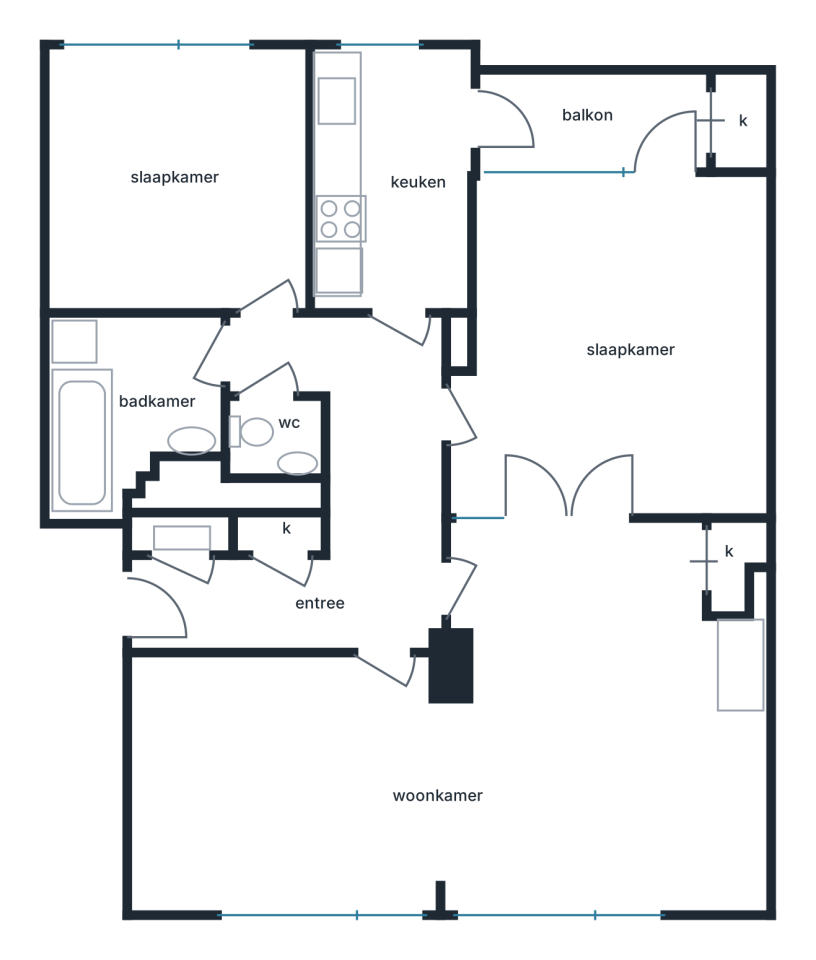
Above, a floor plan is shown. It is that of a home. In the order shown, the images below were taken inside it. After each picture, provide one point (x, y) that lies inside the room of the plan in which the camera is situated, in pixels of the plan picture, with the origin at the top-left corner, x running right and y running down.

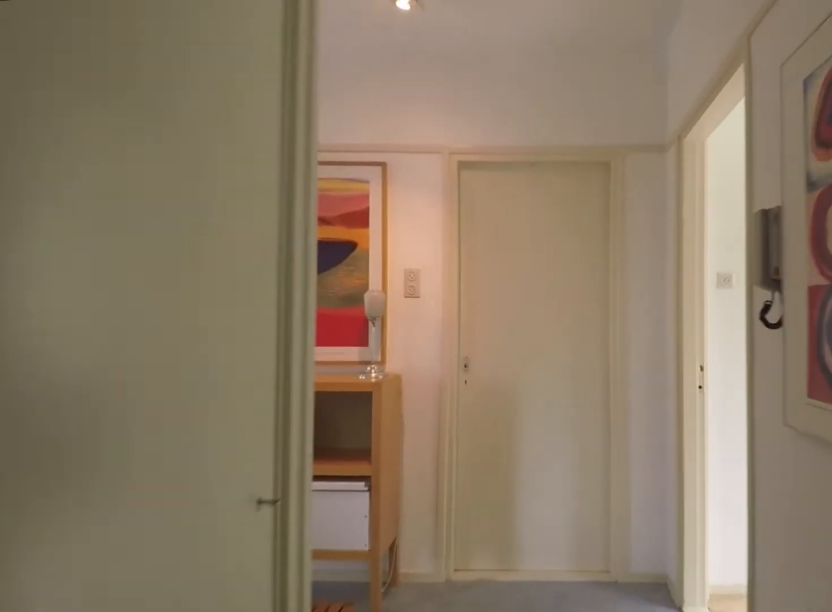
(339, 497)
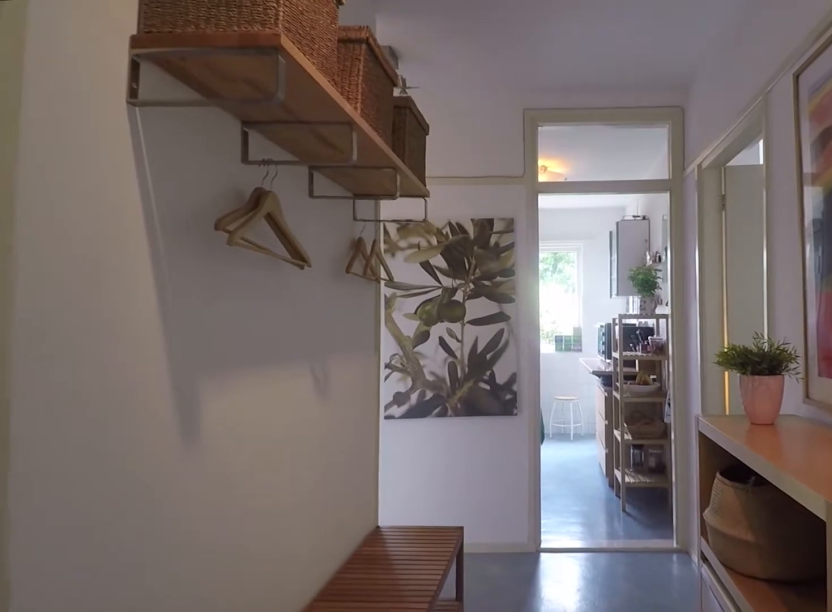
(336, 497)
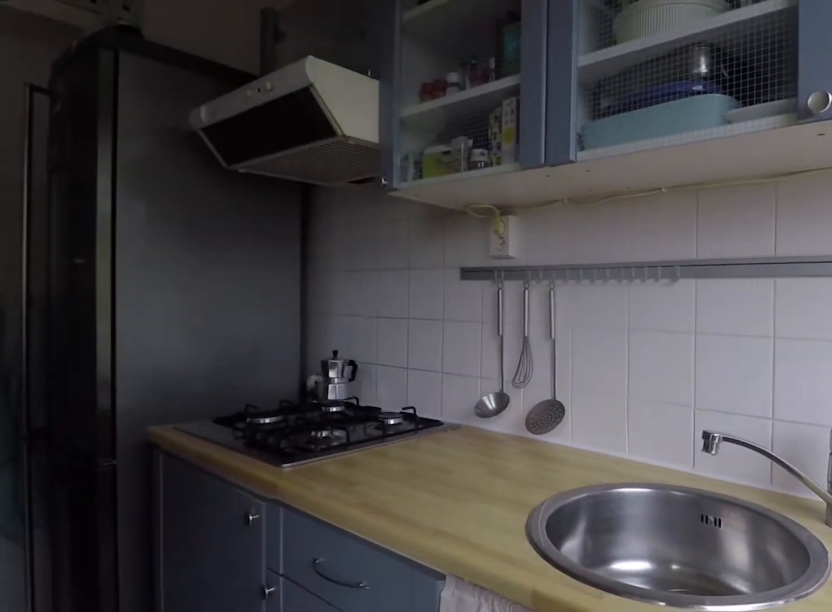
(342, 165)
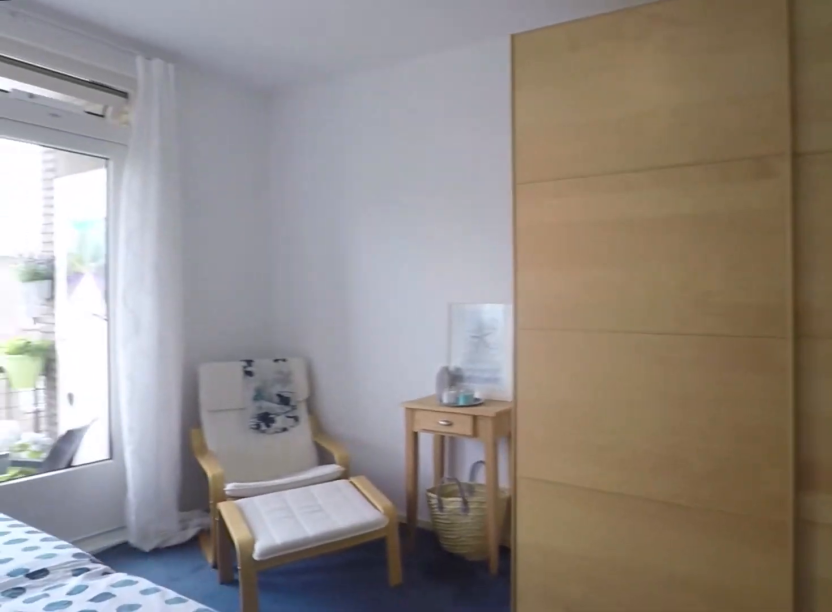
(614, 349)
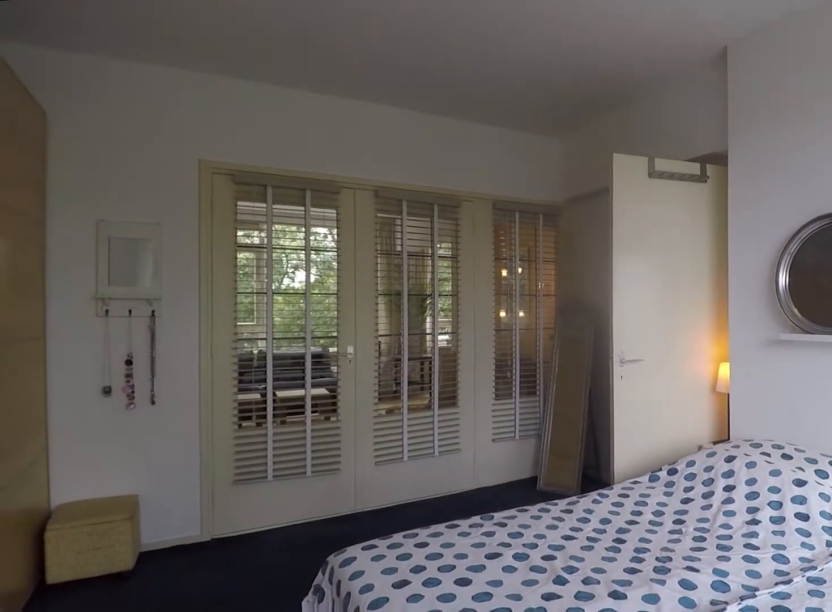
(614, 349)
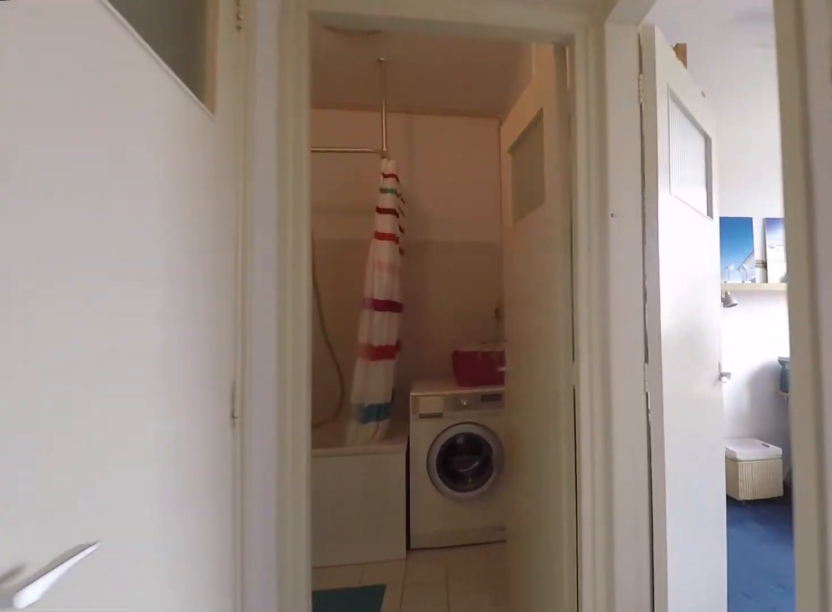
(352, 555)
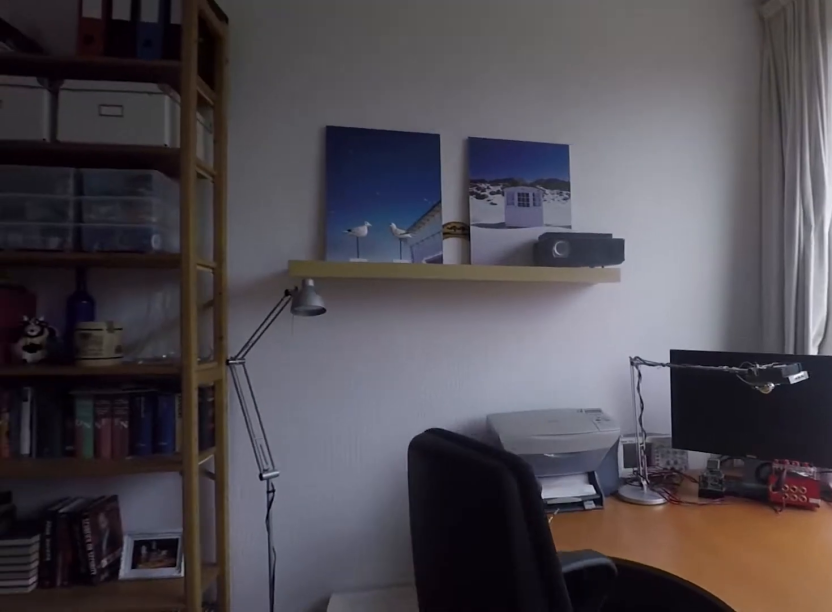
(181, 180)
